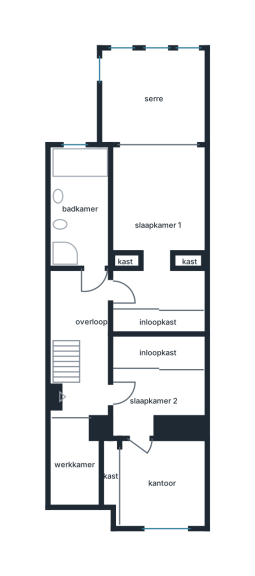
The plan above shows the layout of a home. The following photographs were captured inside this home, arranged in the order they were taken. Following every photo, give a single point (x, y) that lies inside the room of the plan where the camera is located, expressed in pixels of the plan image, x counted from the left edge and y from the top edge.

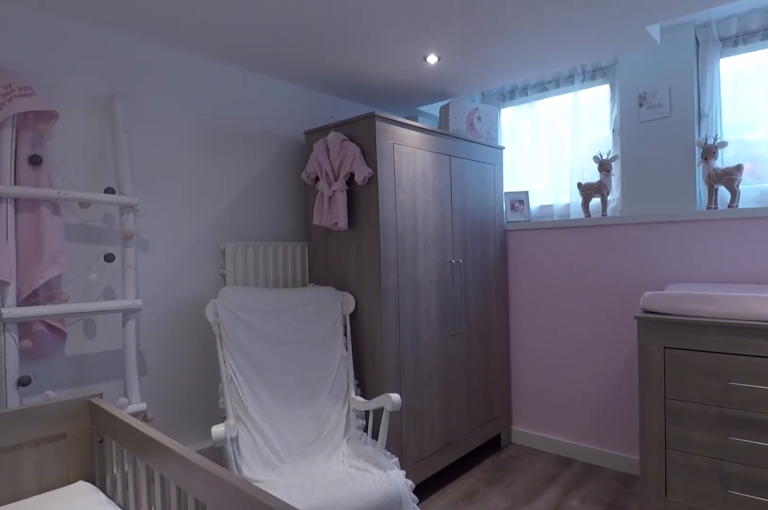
(162, 483)
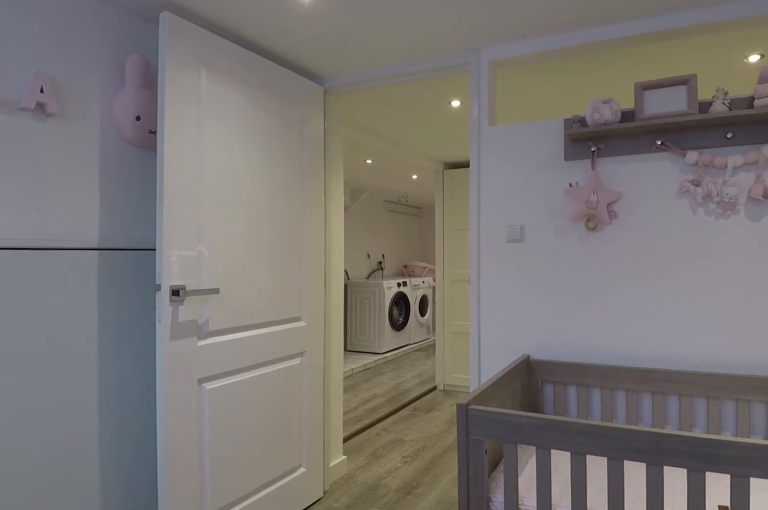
(162, 483)
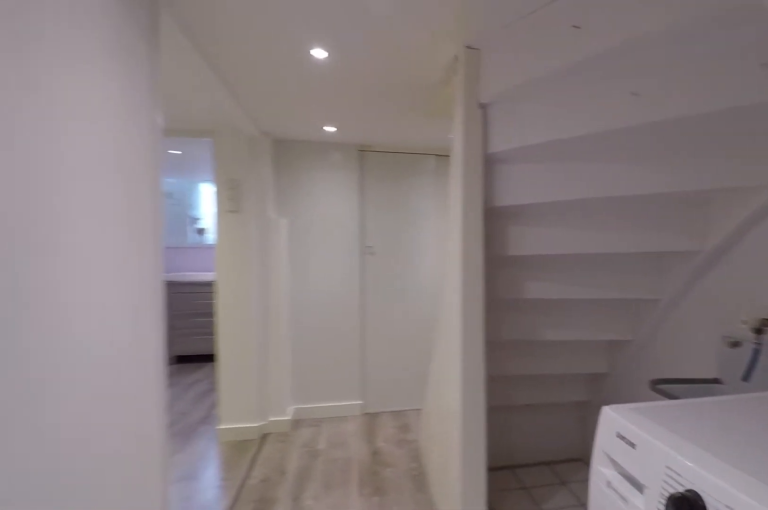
(86, 350)
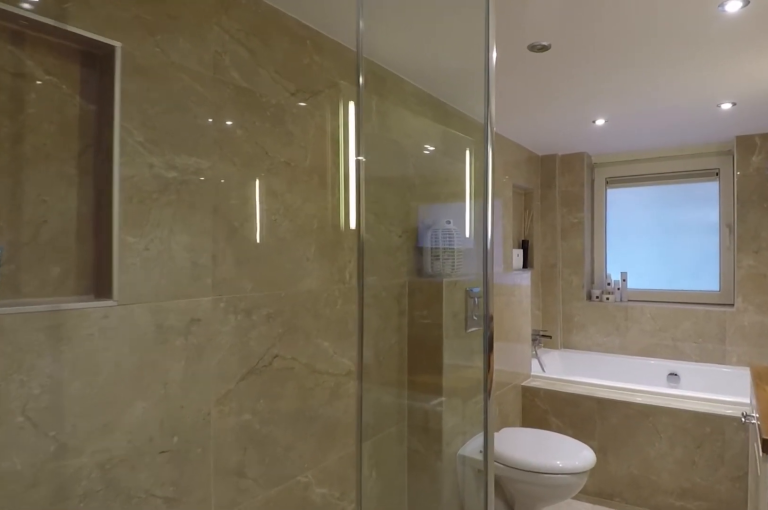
(80, 208)
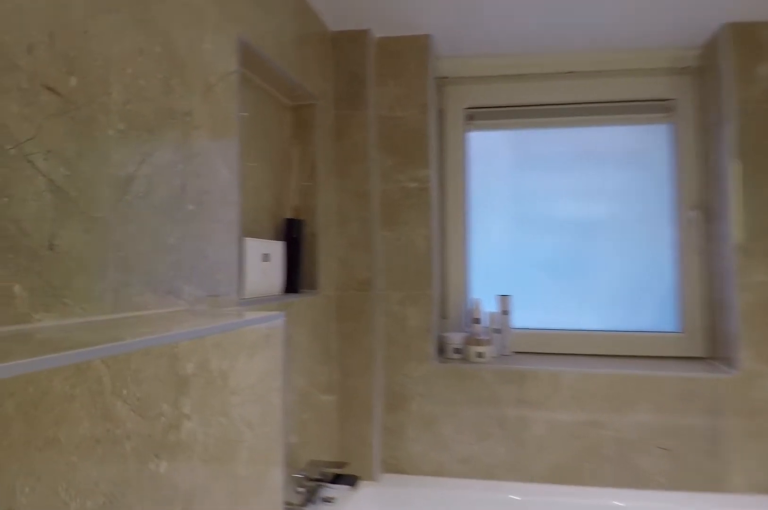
(80, 208)
